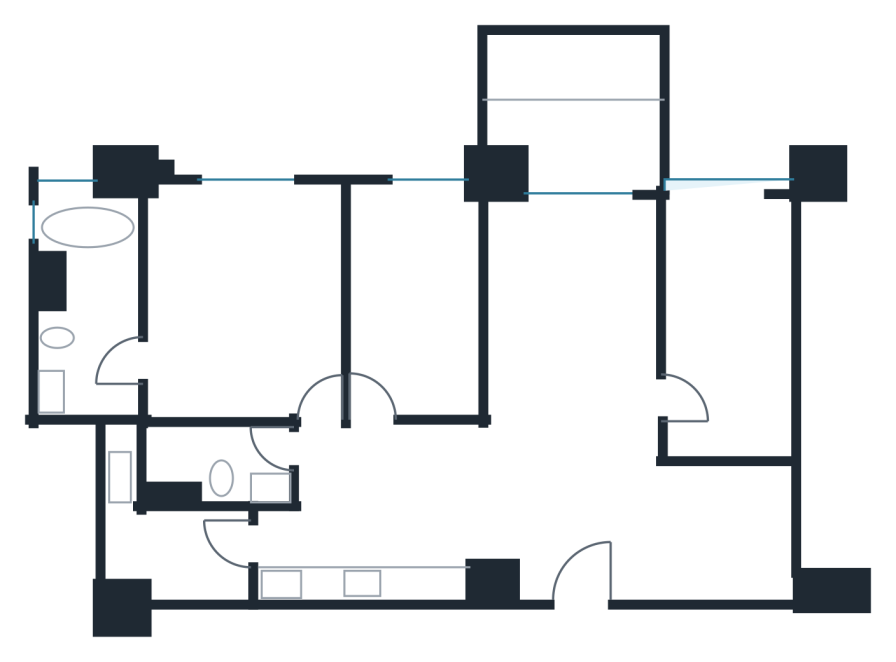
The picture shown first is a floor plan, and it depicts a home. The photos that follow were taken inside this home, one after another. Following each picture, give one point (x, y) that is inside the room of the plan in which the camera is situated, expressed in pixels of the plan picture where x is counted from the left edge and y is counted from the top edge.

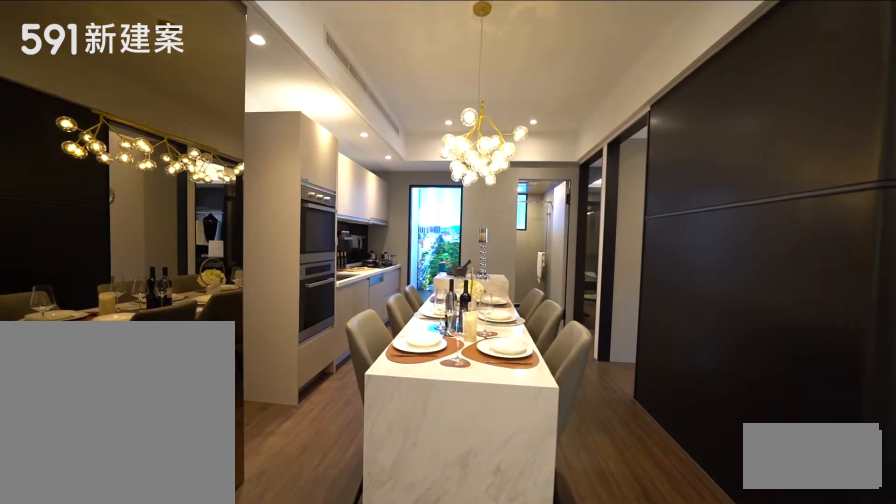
(418, 479)
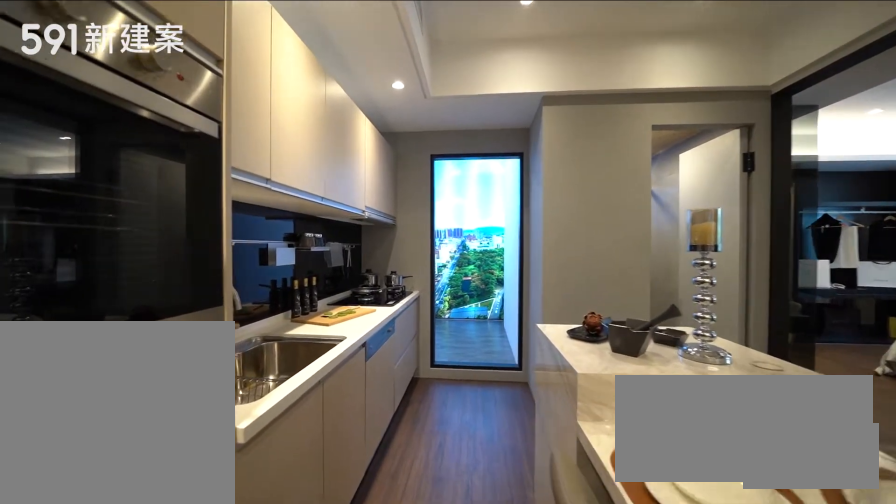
(350, 564)
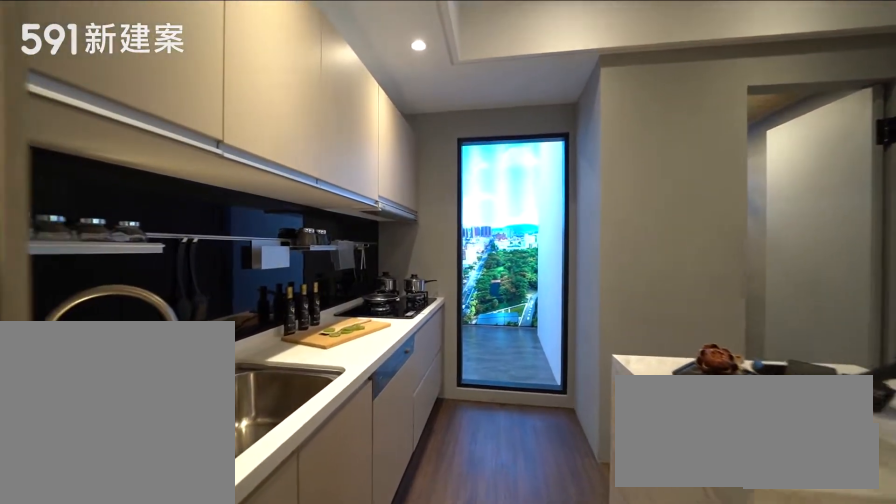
(350, 564)
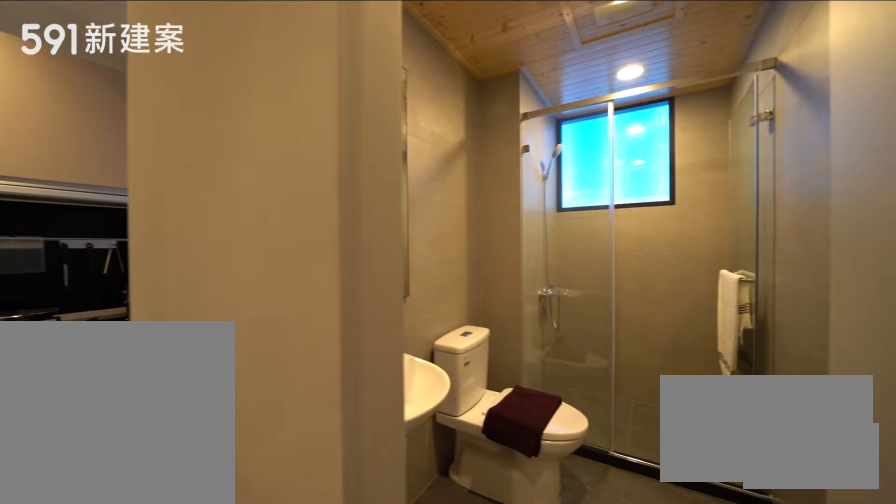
(211, 468)
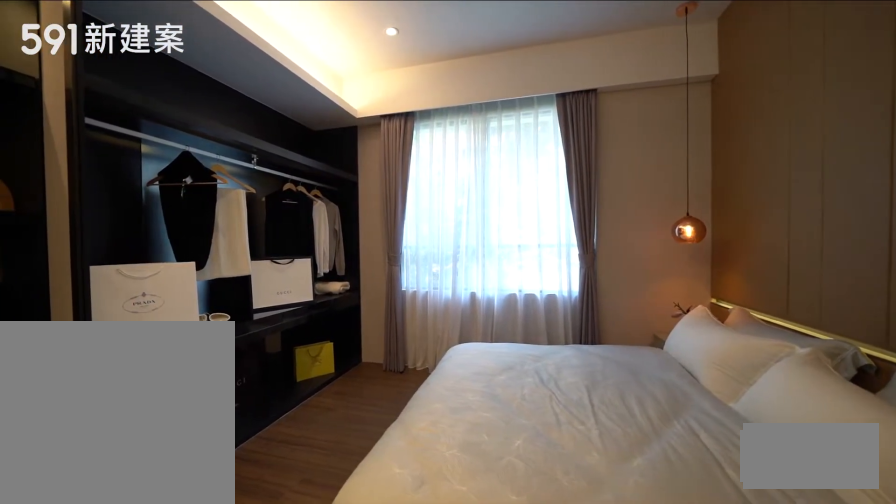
(244, 296)
